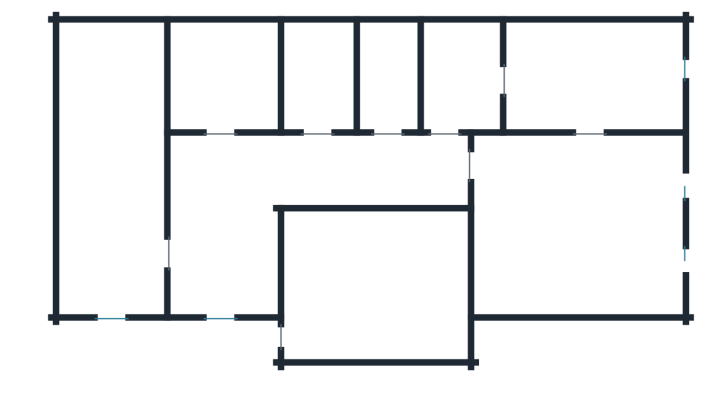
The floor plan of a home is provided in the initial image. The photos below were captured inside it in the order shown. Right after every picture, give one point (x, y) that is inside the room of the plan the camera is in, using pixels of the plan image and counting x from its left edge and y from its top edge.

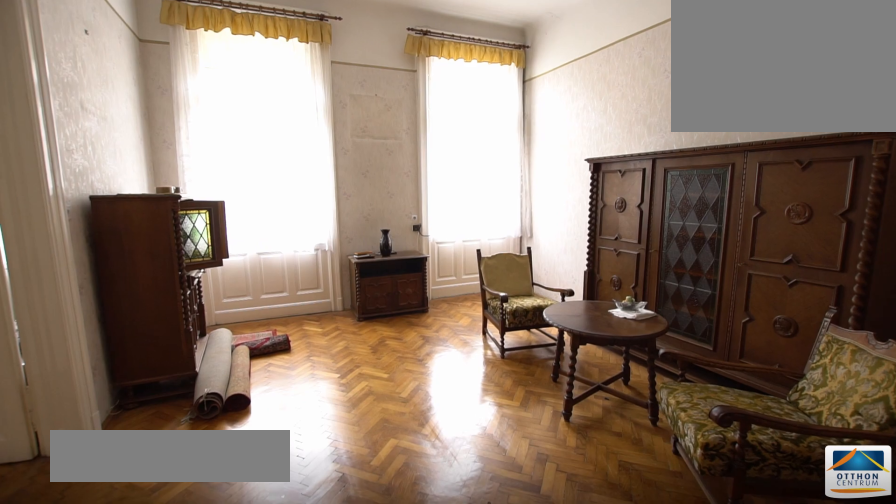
(581, 229)
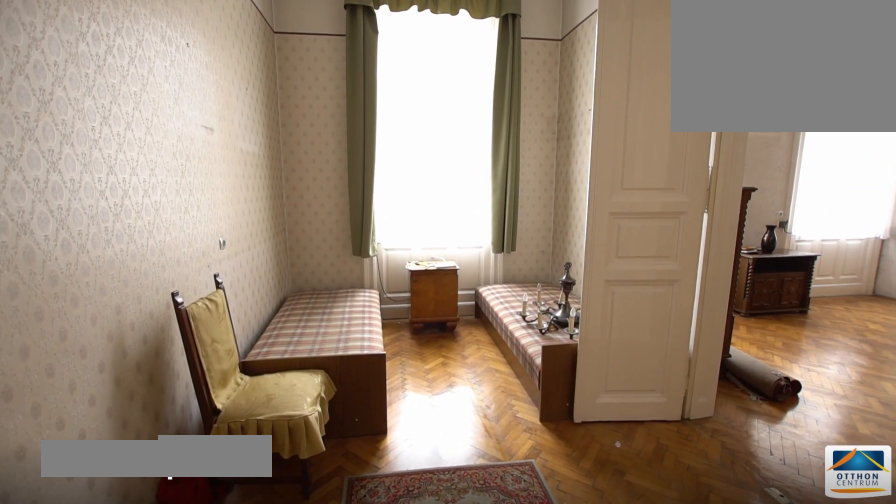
(591, 77)
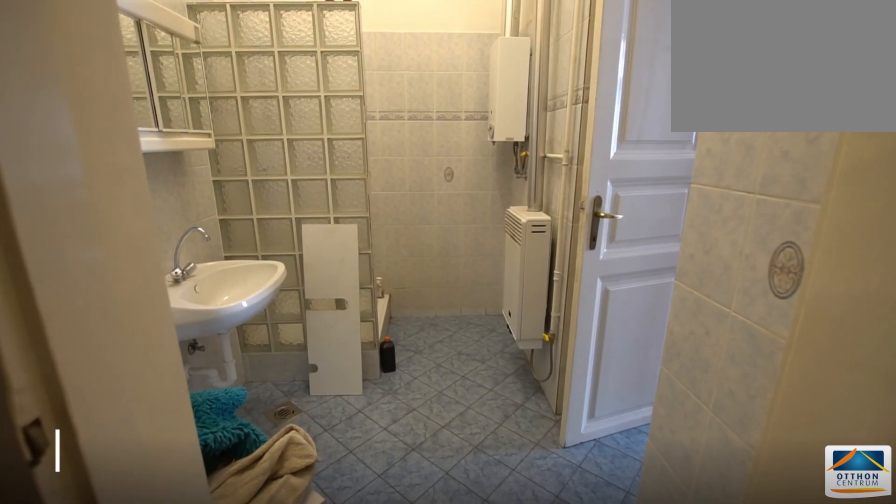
(460, 75)
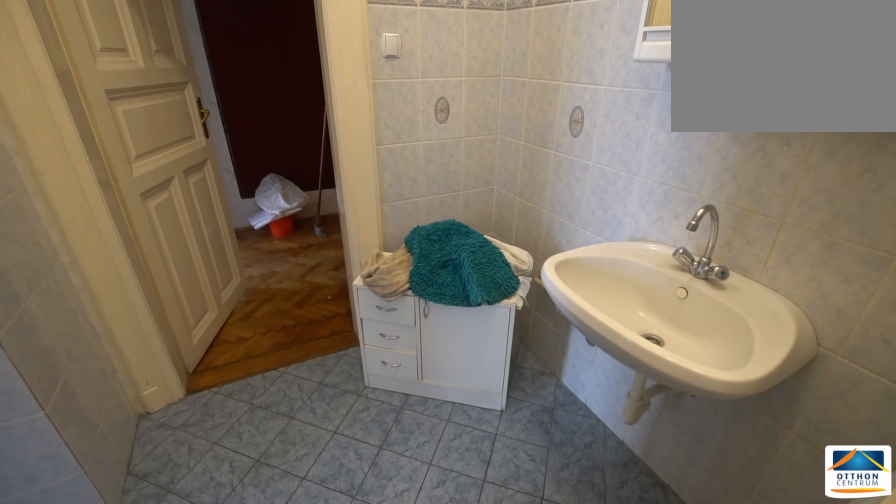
(460, 76)
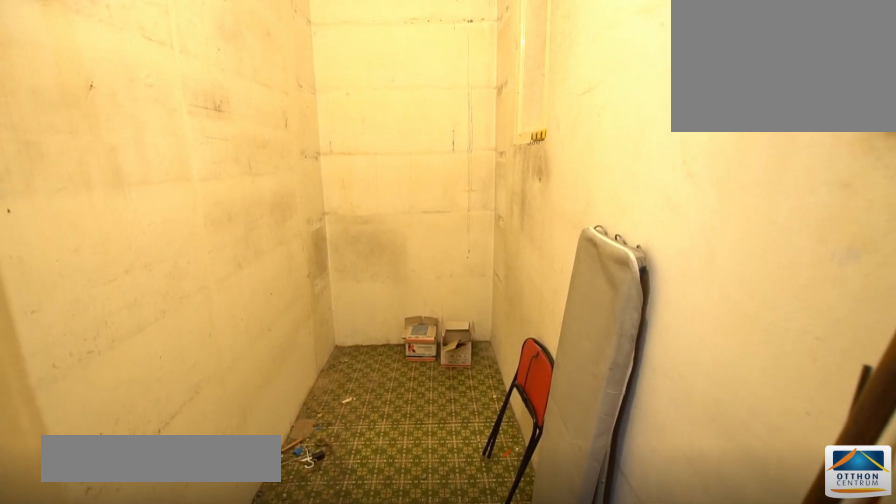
(382, 75)
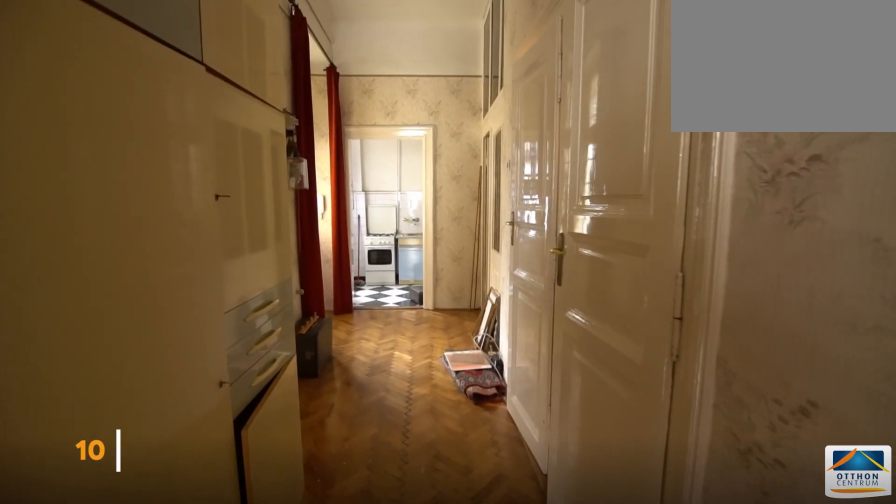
(329, 170)
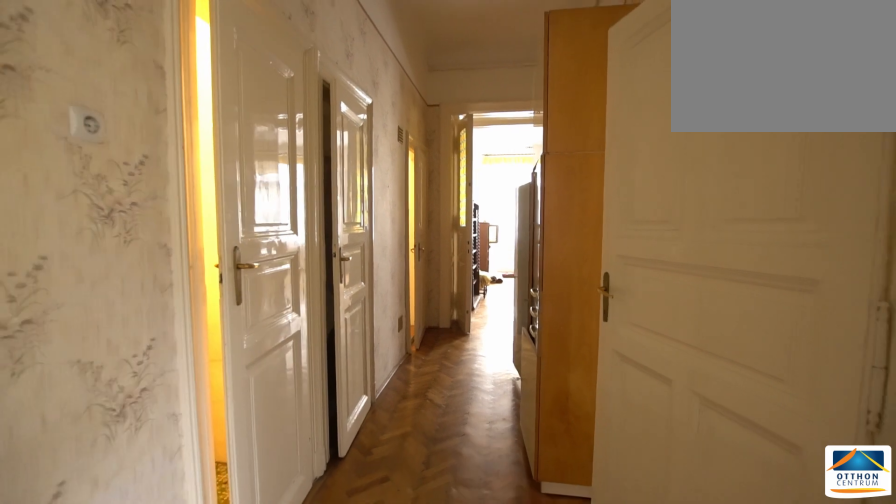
(329, 170)
